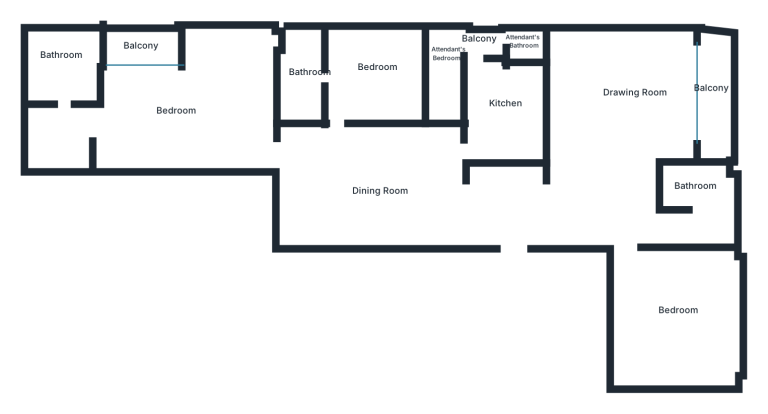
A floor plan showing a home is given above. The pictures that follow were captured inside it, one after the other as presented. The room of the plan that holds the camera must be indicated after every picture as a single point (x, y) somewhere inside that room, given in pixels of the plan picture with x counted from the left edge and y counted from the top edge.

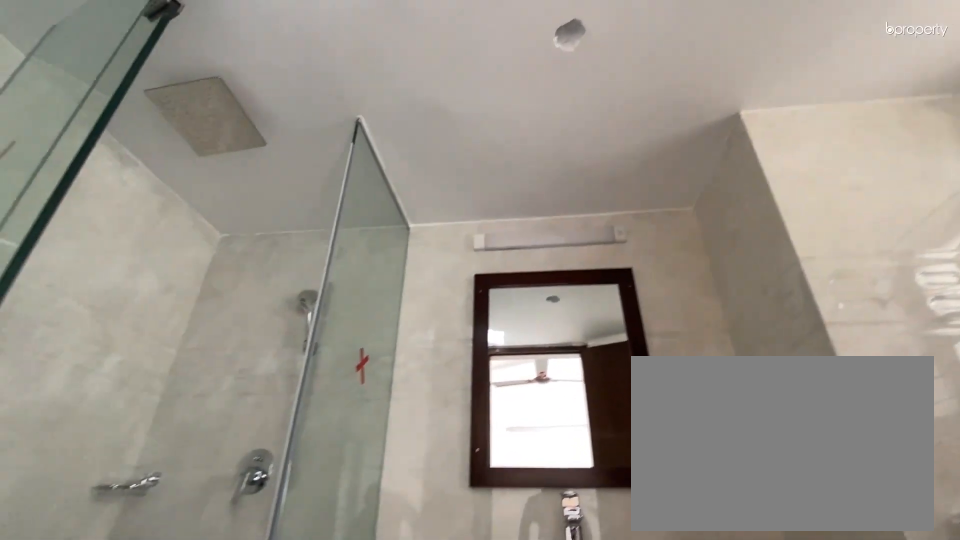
(305, 72)
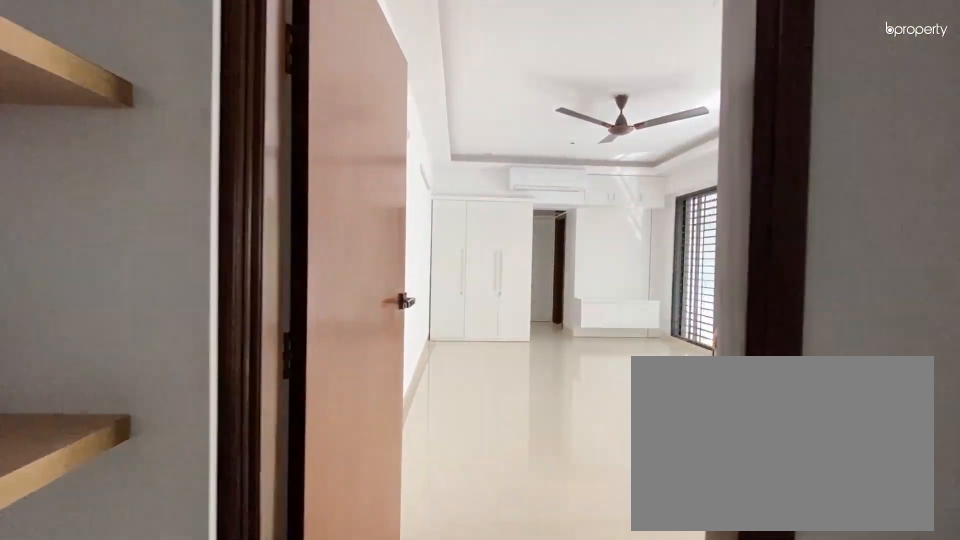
(259, 145)
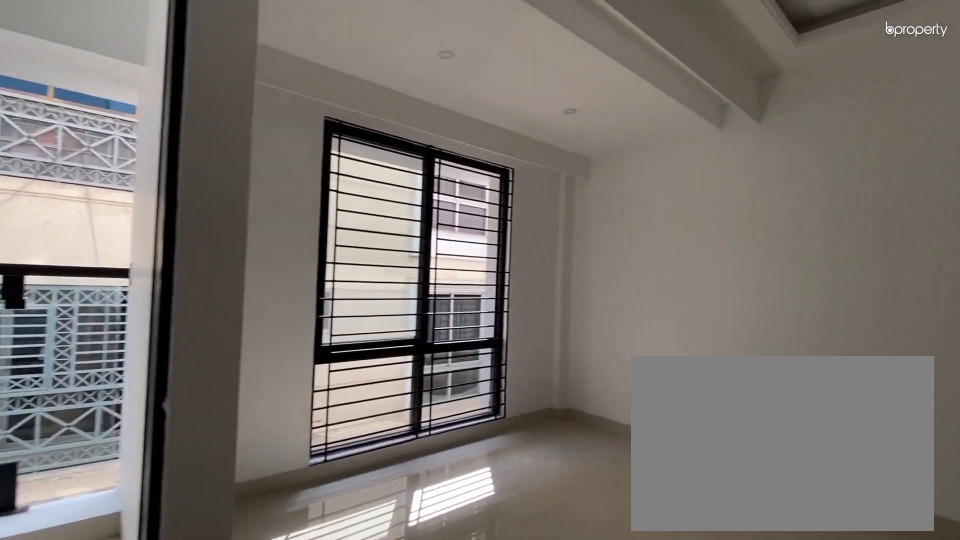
(193, 107)
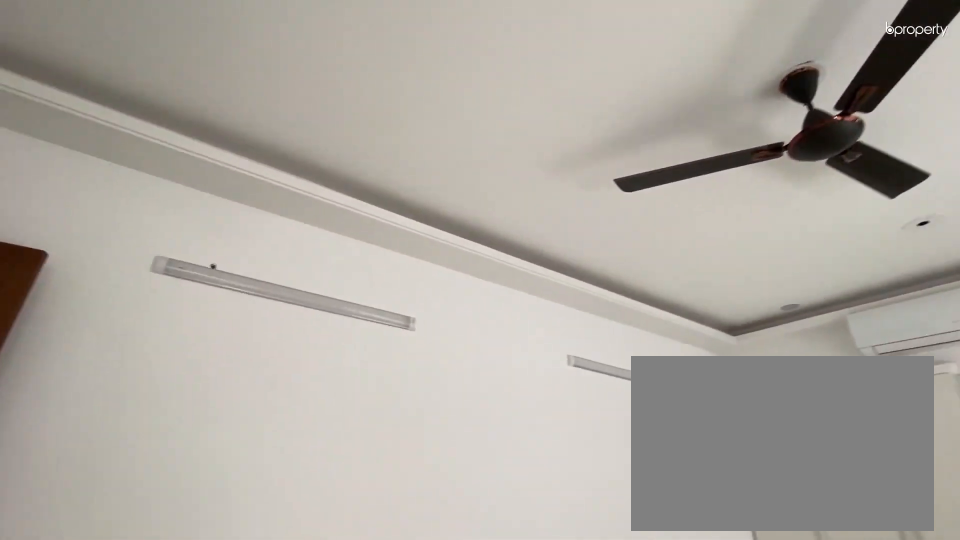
(193, 107)
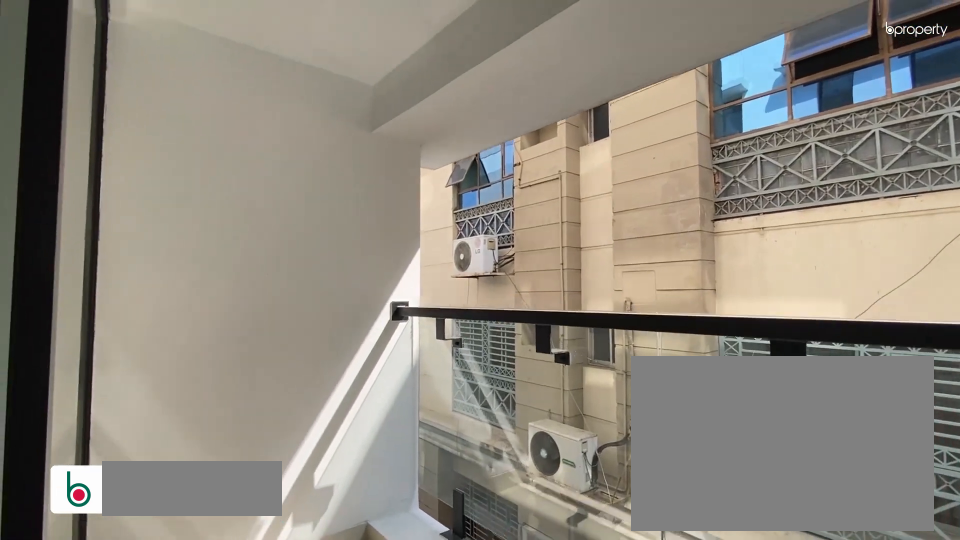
(142, 47)
